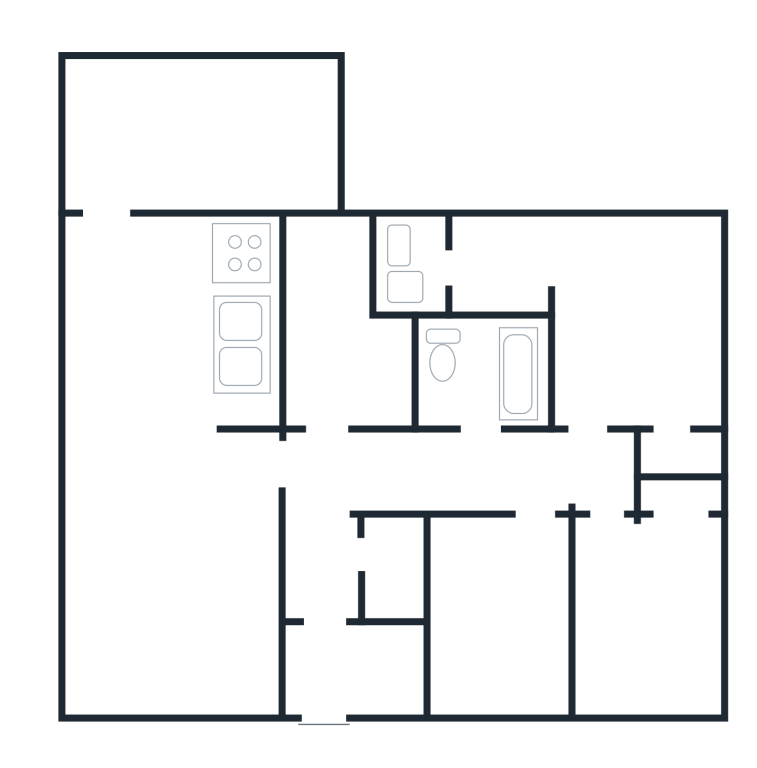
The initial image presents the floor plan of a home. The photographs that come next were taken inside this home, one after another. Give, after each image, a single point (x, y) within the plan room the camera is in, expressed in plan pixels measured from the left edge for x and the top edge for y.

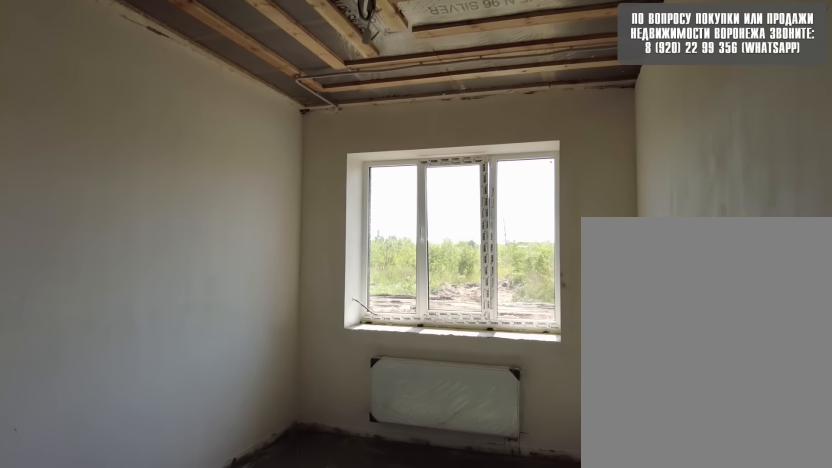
(628, 609)
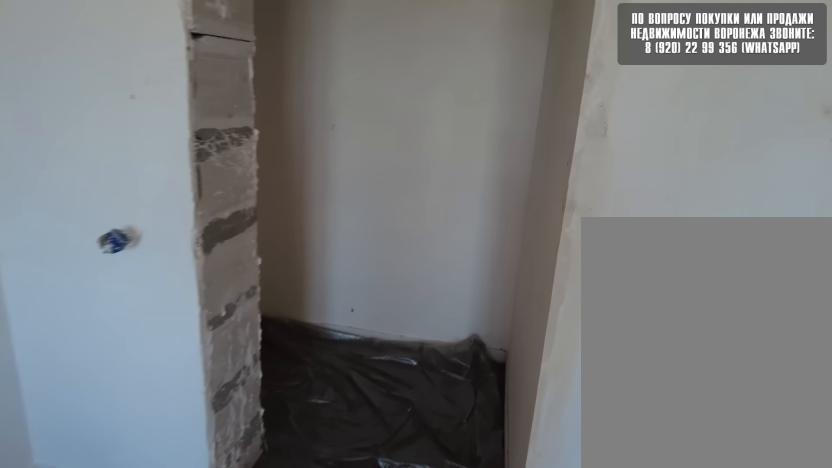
(623, 414)
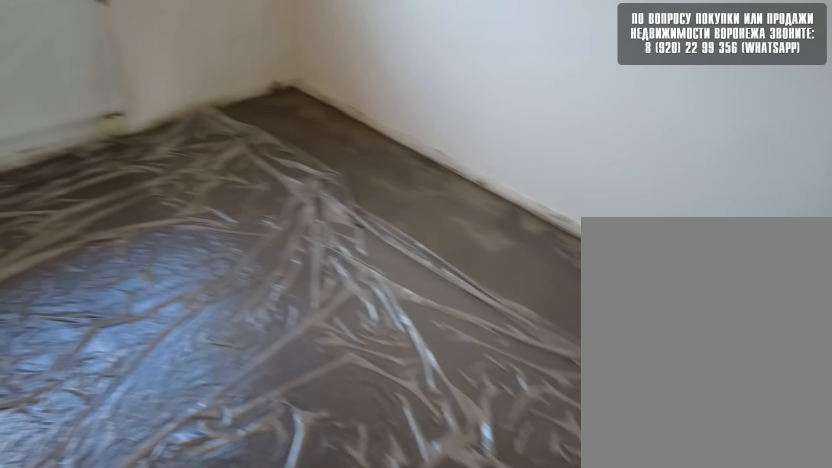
(624, 415)
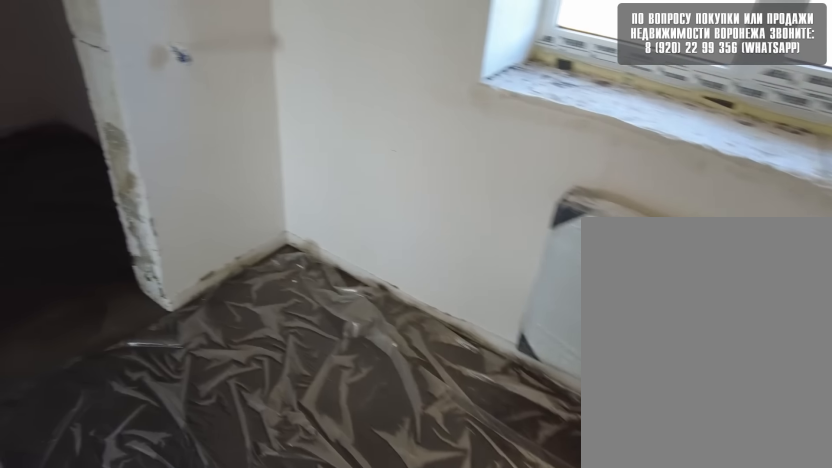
(618, 402)
